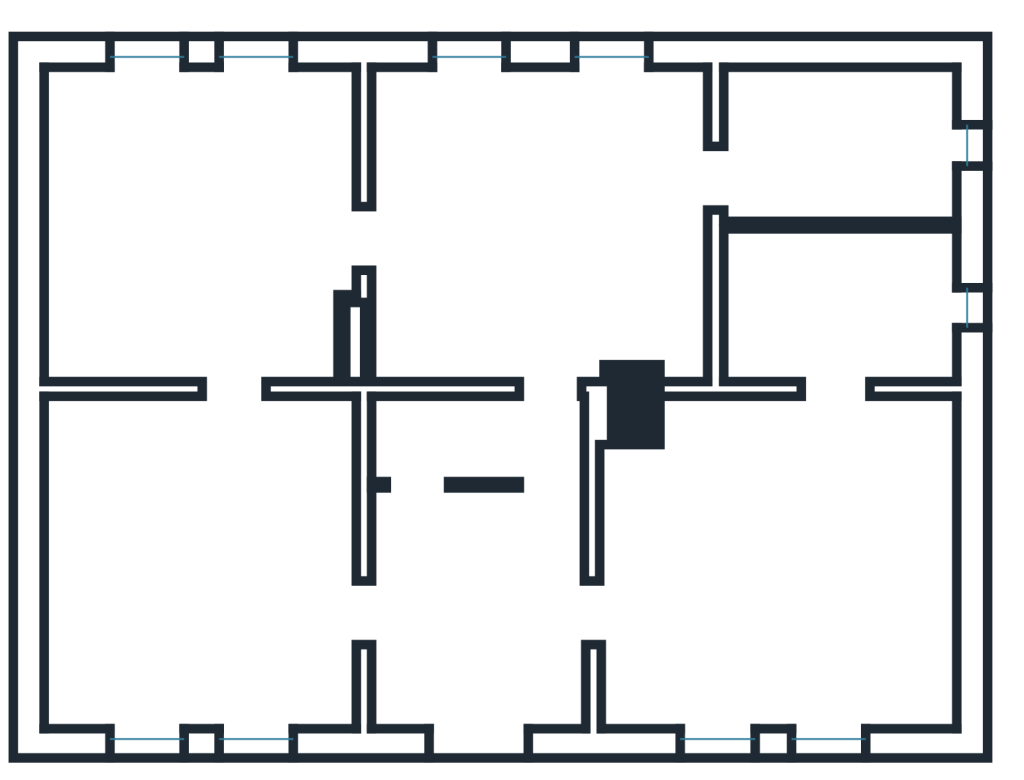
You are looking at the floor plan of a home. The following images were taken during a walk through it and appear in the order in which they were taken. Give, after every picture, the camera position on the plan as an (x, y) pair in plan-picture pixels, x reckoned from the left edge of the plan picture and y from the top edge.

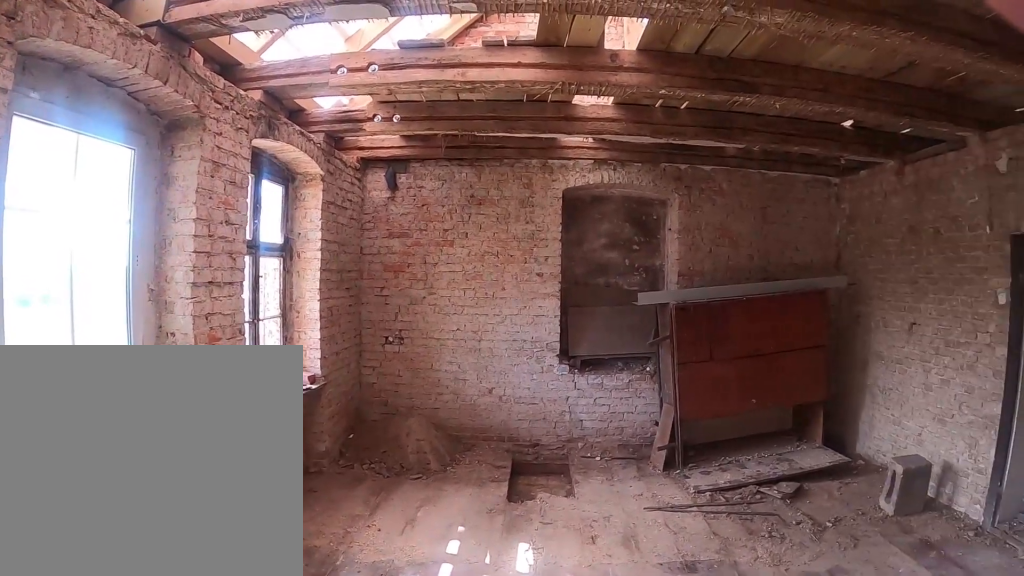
(312, 636)
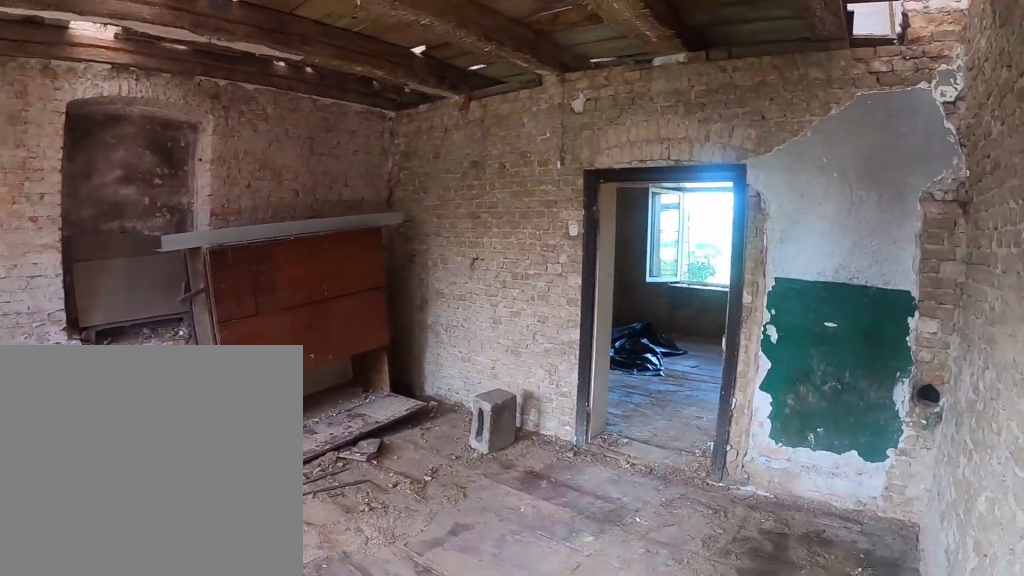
(265, 632)
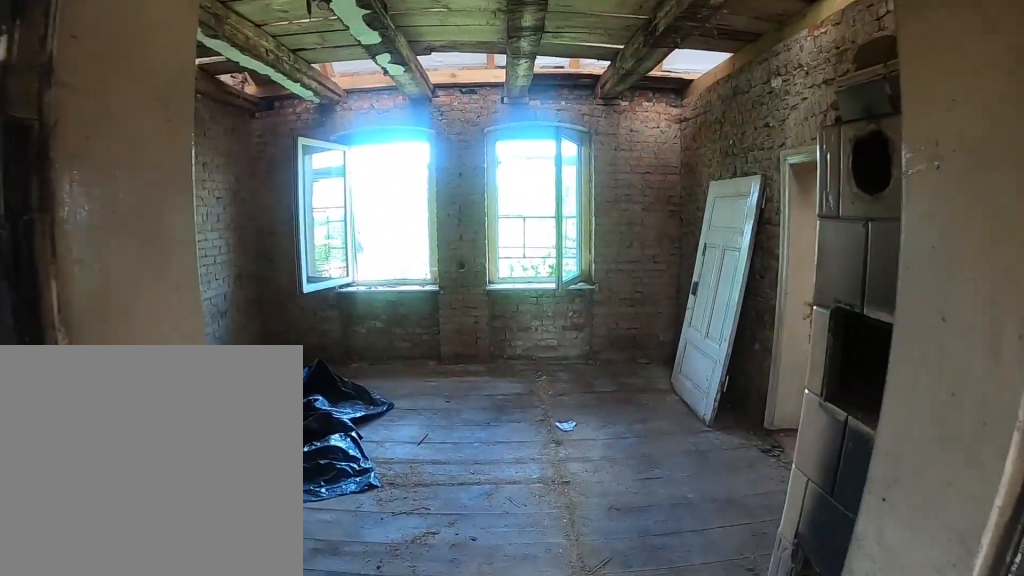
(181, 470)
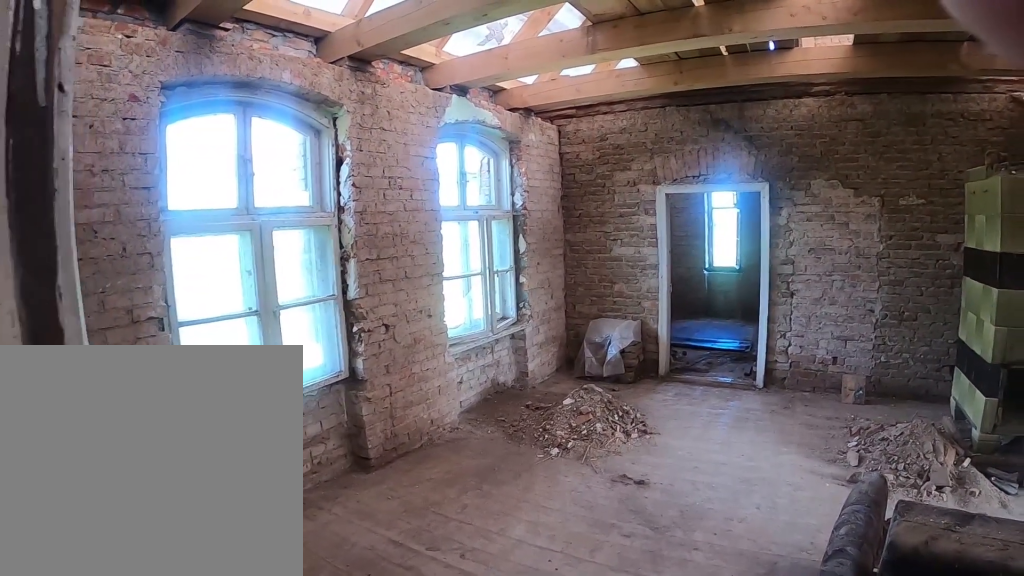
(401, 229)
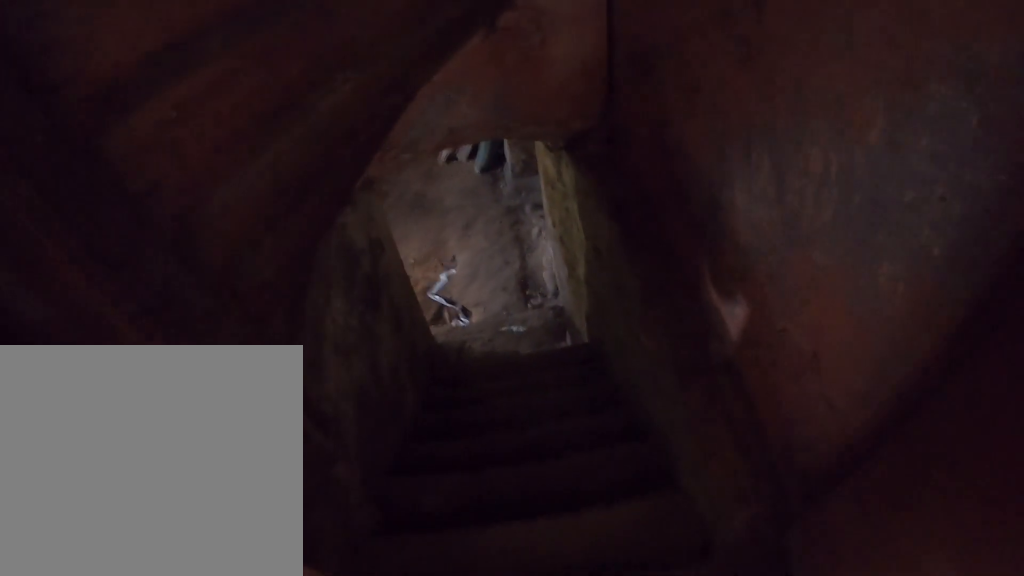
(537, 438)
